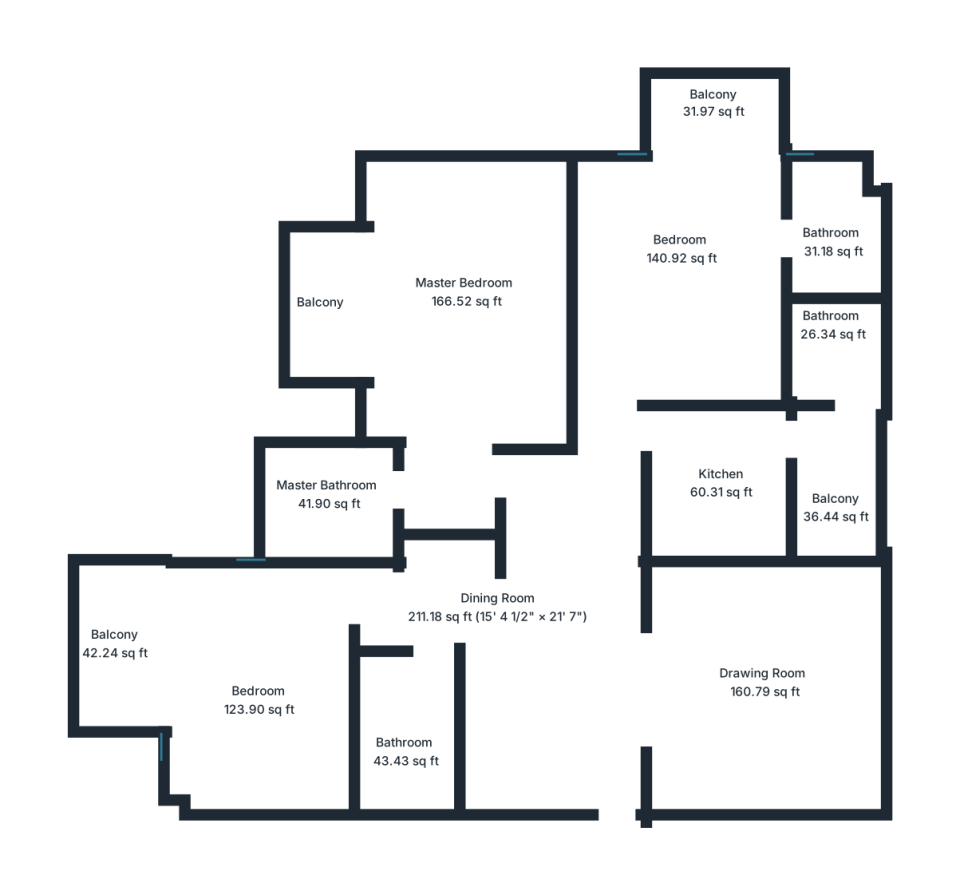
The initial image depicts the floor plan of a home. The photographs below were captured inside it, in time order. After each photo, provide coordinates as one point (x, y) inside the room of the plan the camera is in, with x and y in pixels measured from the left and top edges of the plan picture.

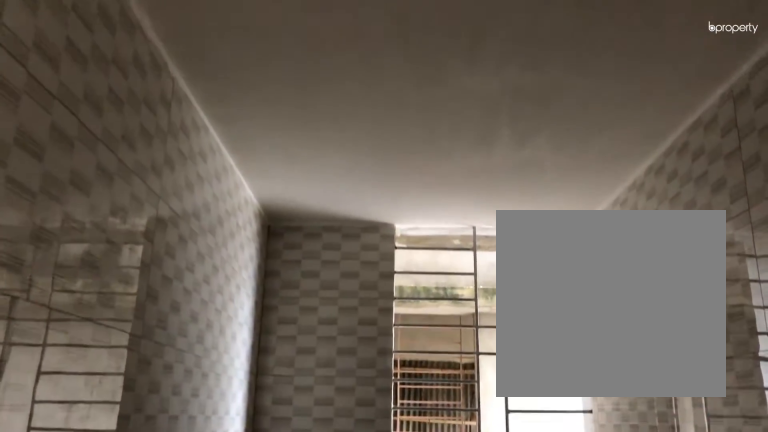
(404, 752)
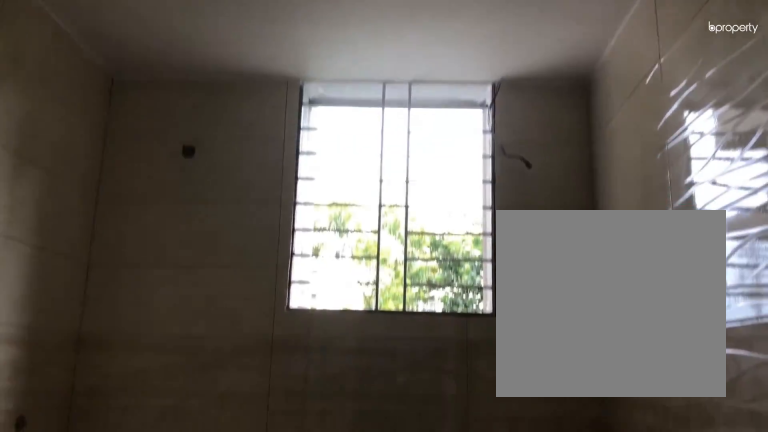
(334, 489)
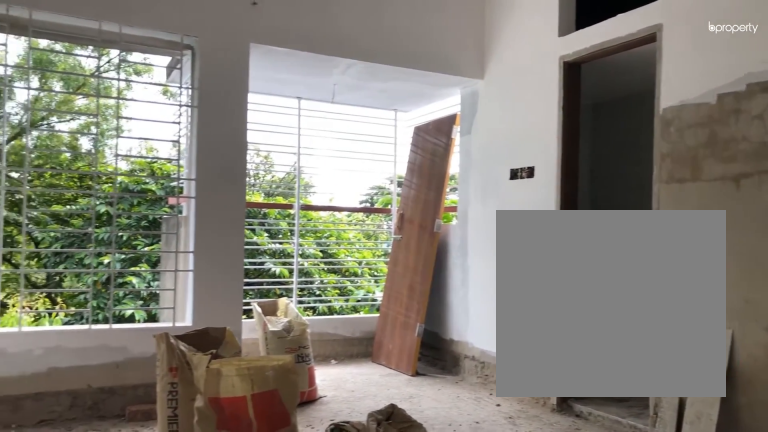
(681, 250)
